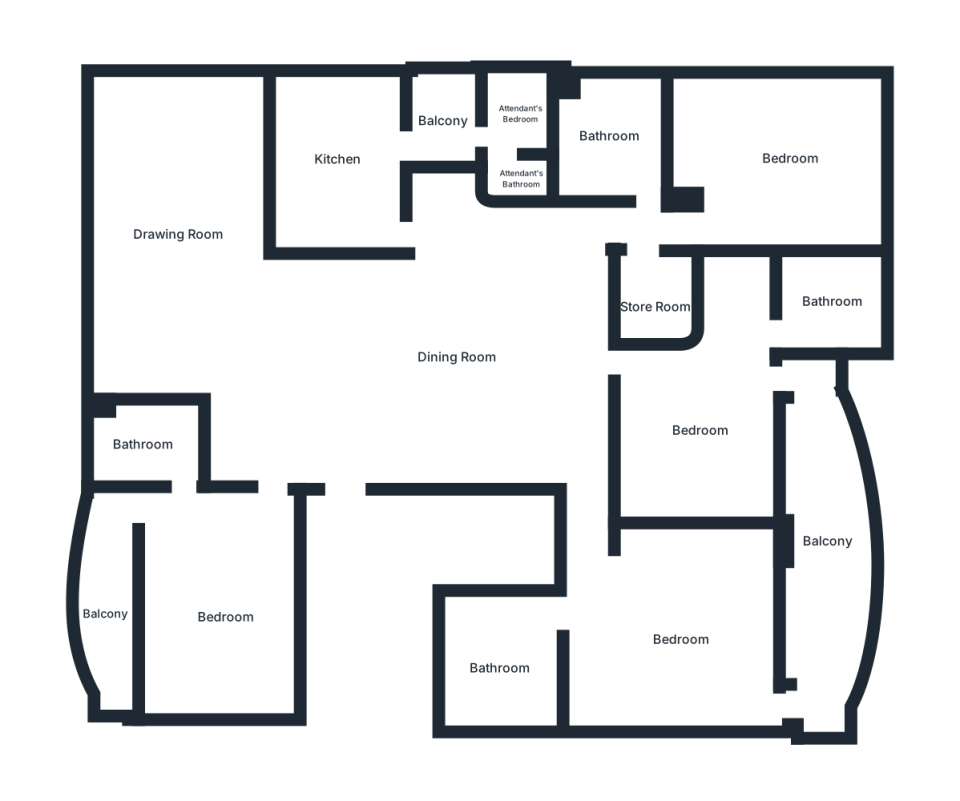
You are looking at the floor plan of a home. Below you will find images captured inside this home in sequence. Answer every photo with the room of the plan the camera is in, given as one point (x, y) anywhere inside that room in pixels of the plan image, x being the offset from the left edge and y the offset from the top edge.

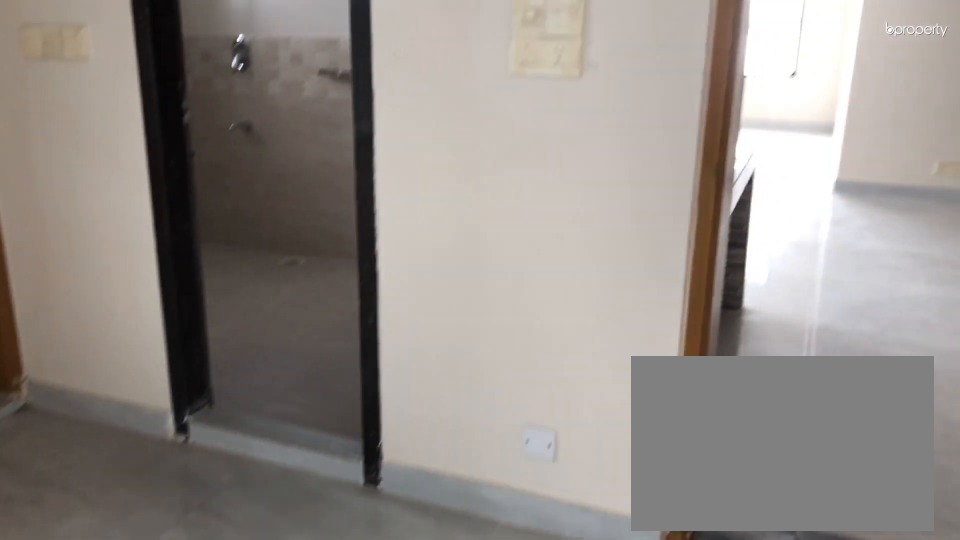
(218, 619)
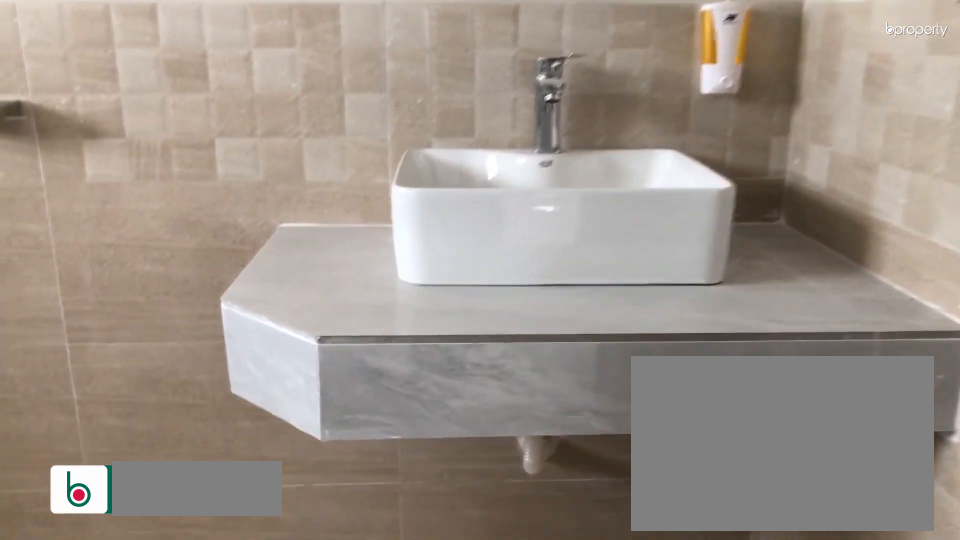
(146, 443)
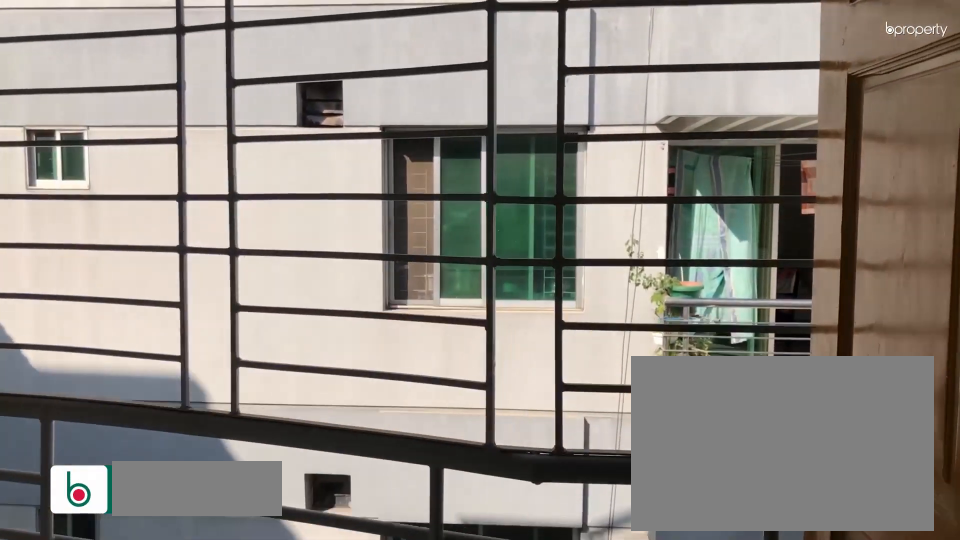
(156, 505)
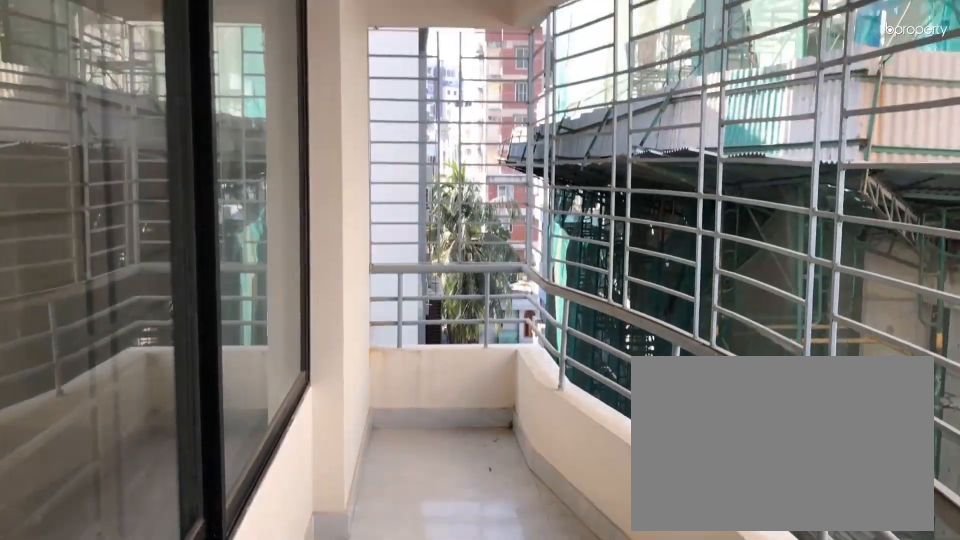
(108, 613)
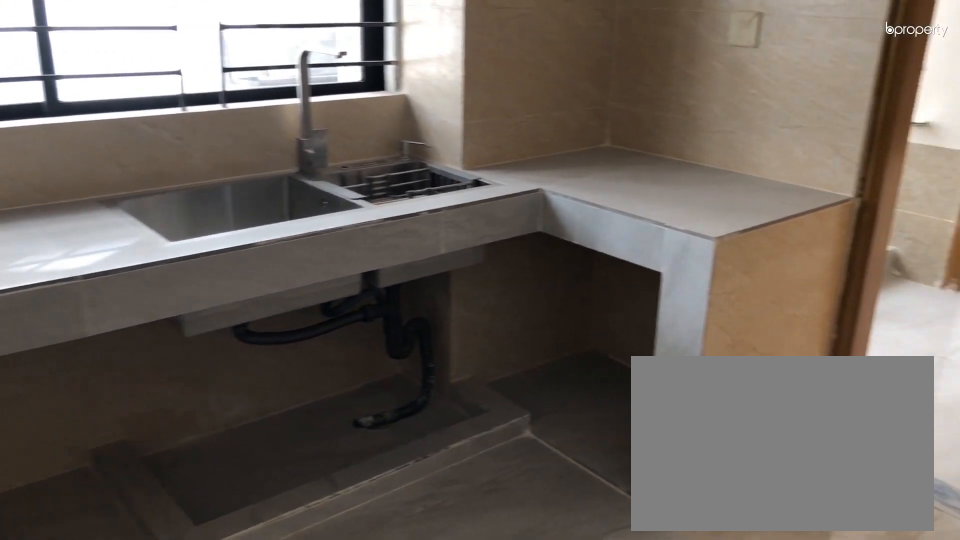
(338, 155)
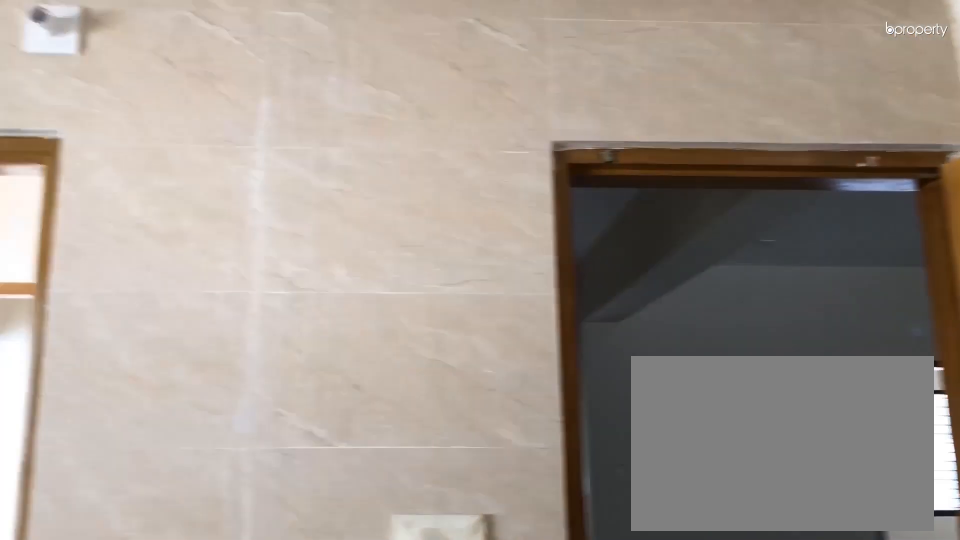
(338, 155)
